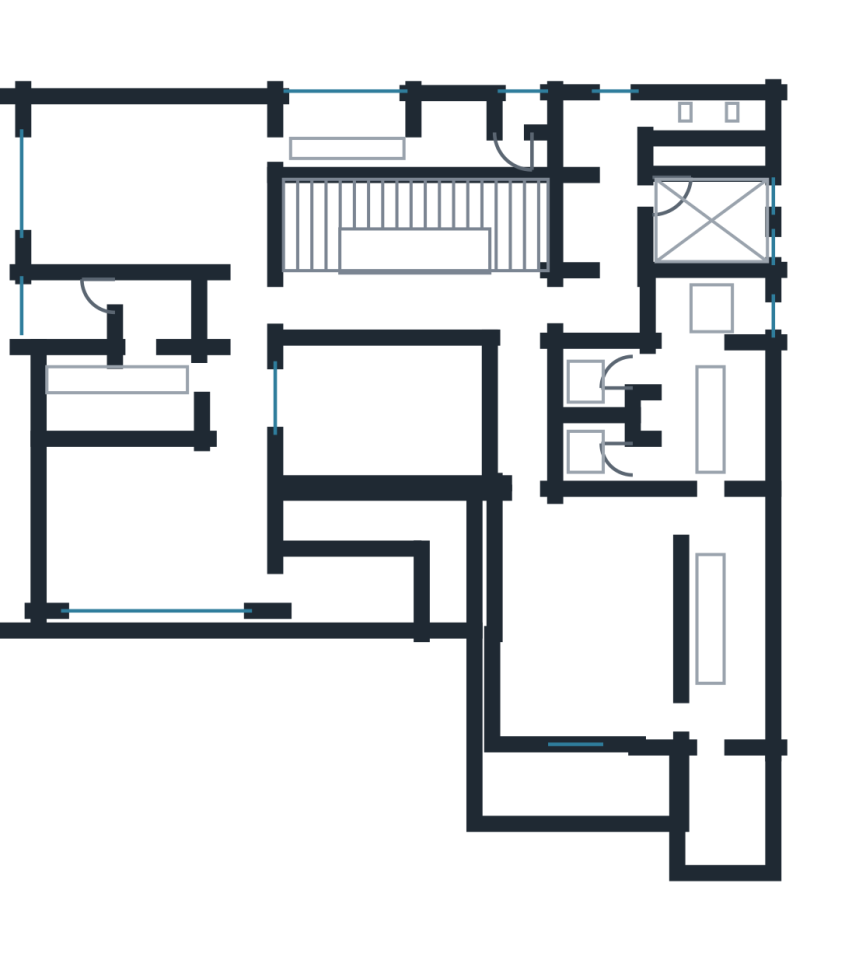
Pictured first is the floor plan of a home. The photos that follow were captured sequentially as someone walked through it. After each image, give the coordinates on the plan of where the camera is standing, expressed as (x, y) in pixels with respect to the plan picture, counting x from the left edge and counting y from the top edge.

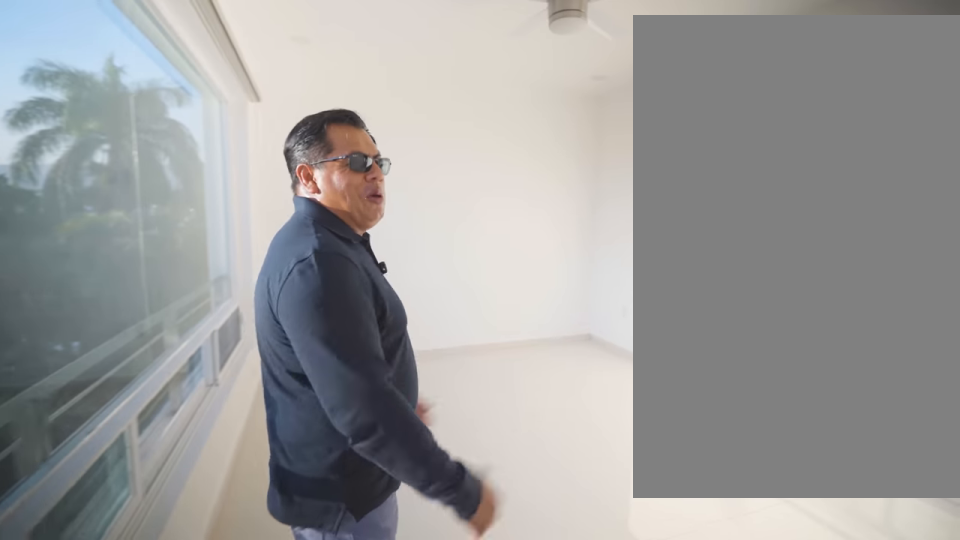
(239, 581)
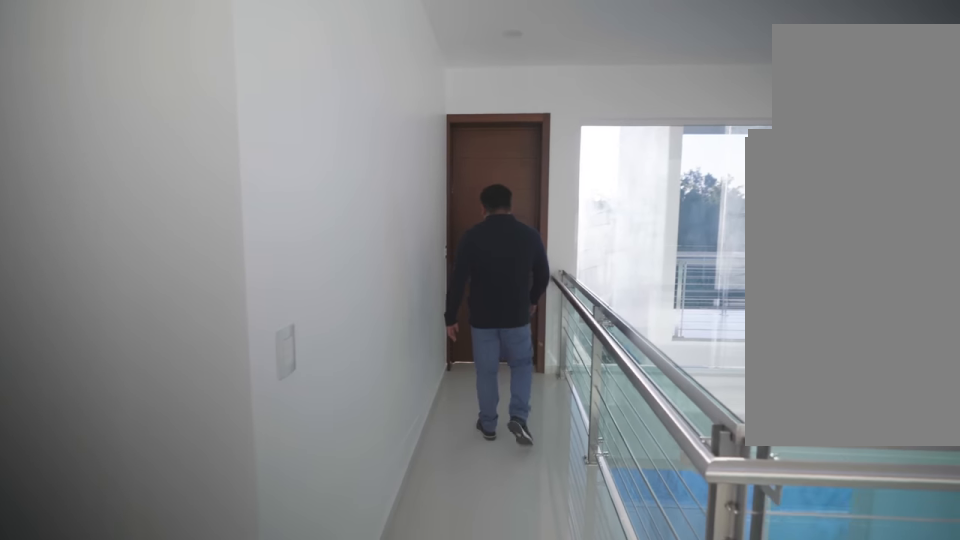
(520, 400)
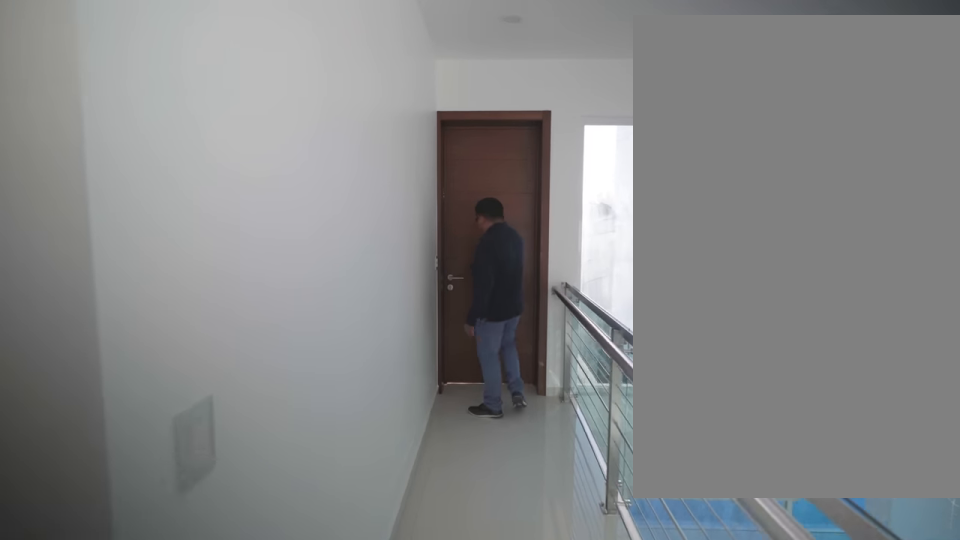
(522, 439)
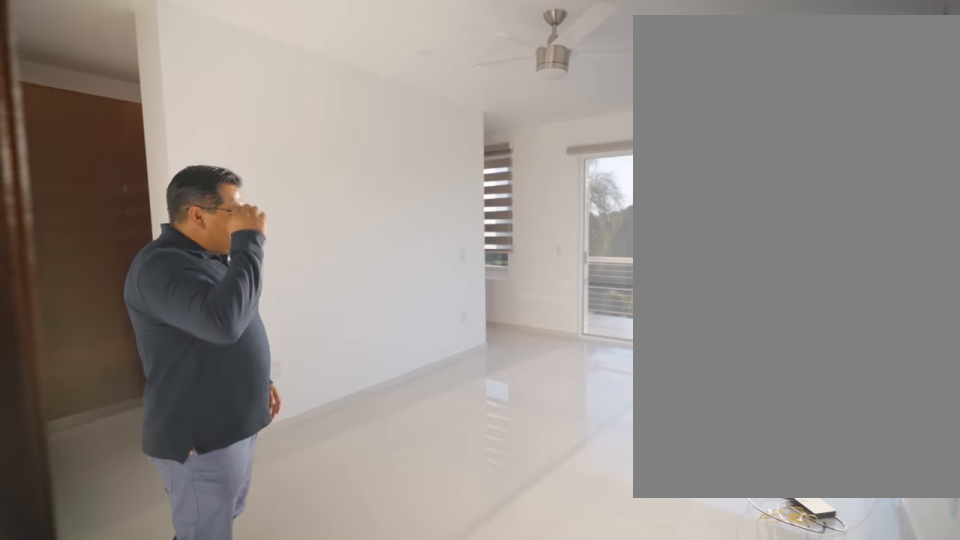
(528, 534)
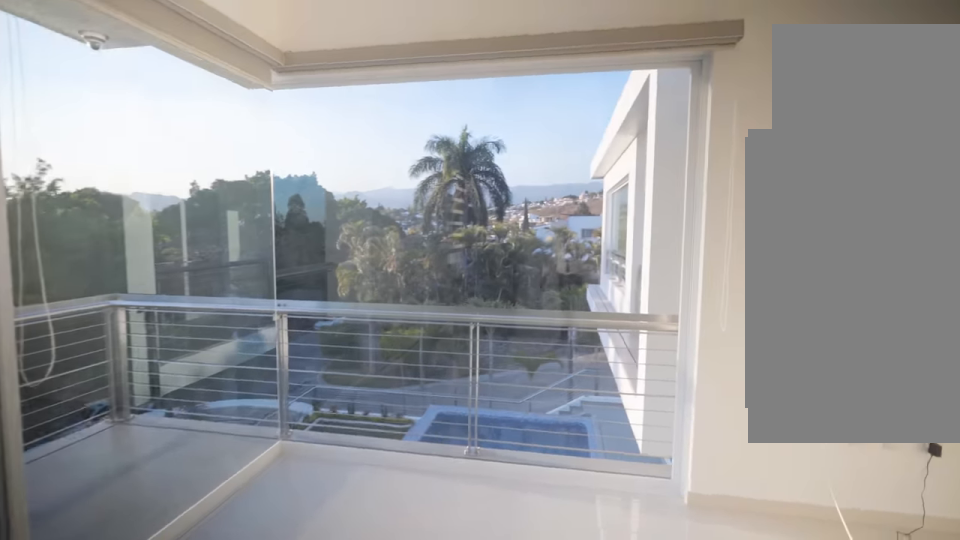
(551, 685)
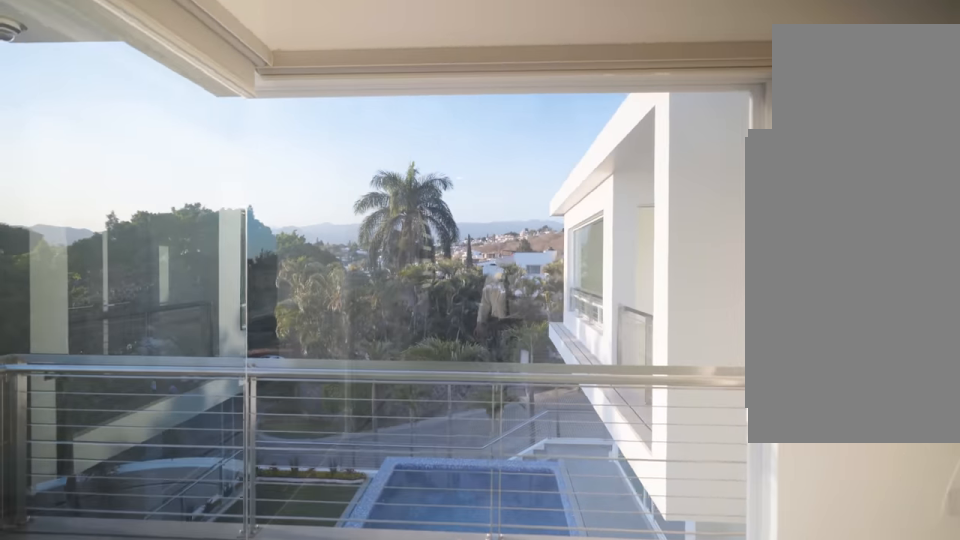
(551, 685)
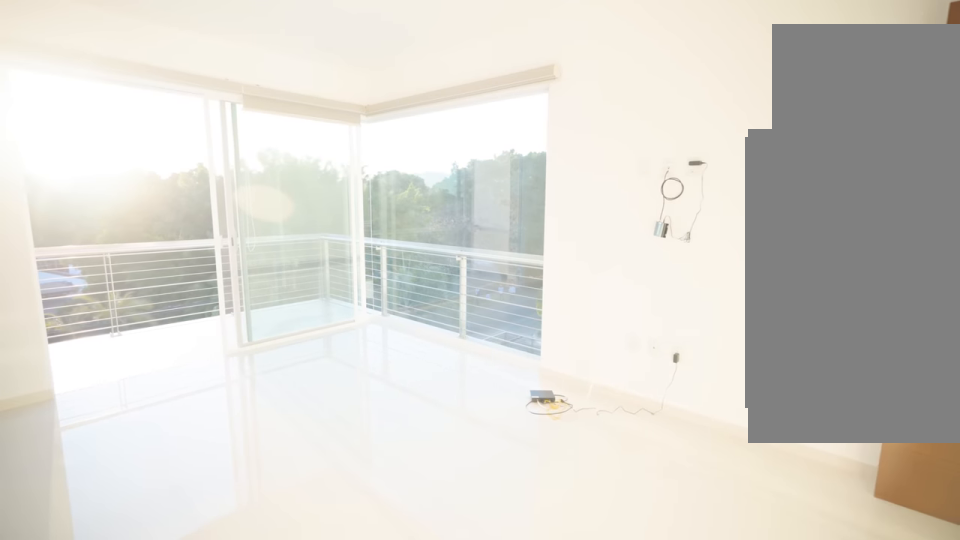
(650, 525)
